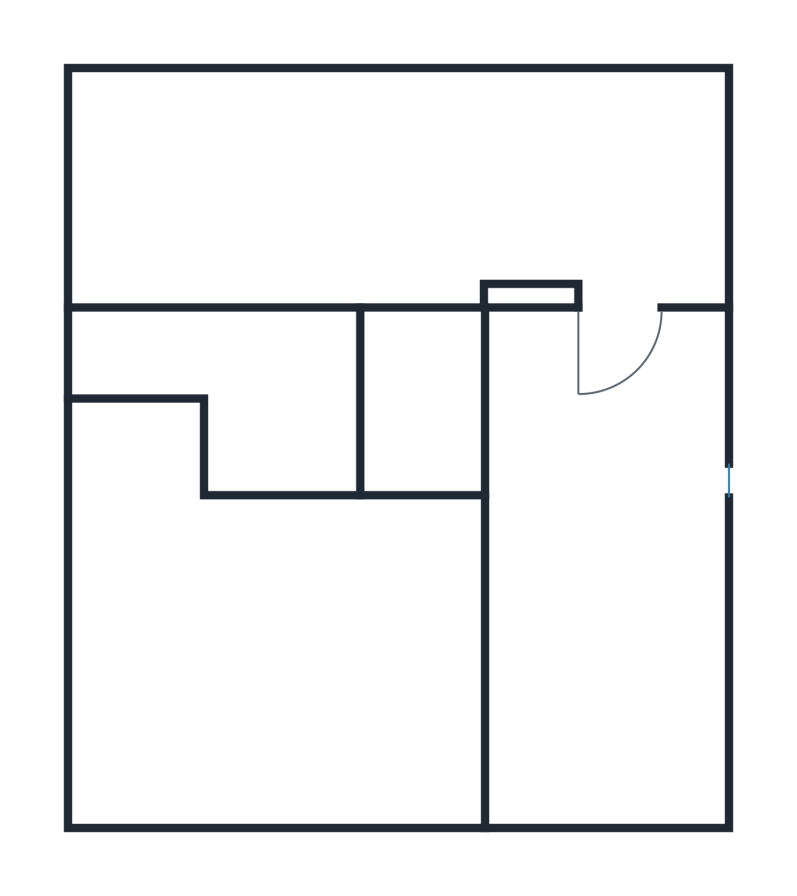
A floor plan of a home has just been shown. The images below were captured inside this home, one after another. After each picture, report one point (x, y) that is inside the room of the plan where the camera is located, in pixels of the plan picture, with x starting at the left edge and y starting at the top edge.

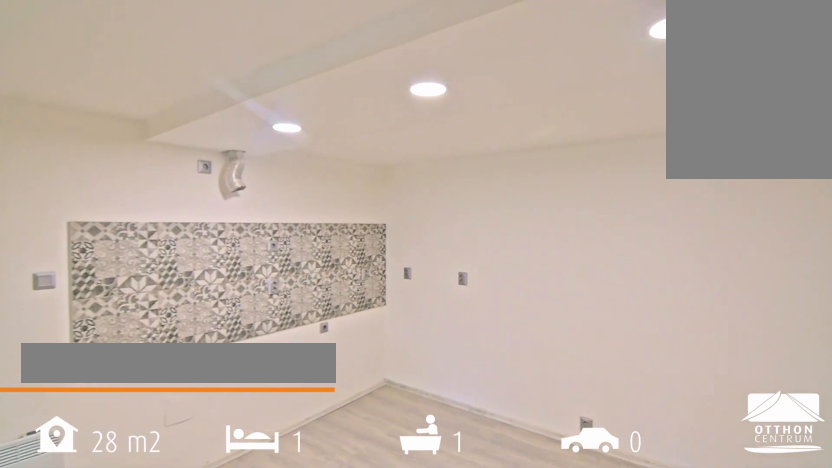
(355, 194)
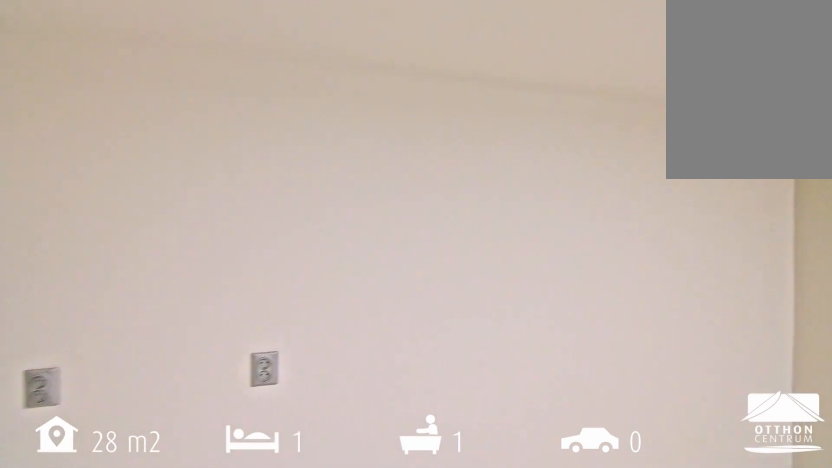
(355, 194)
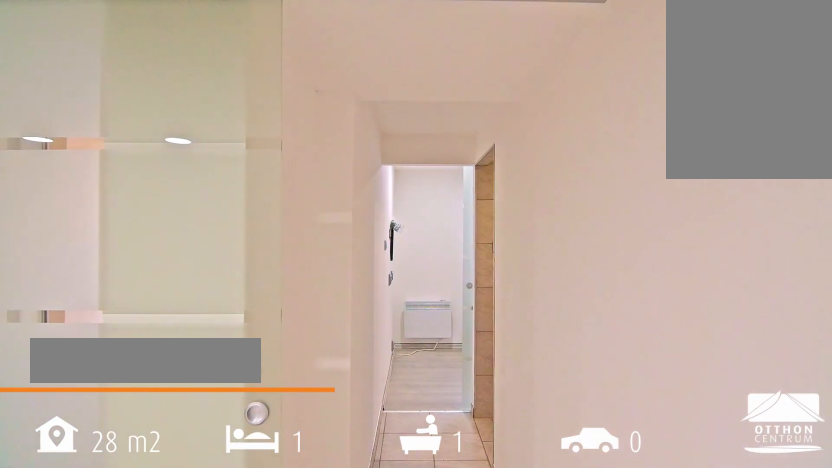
(430, 403)
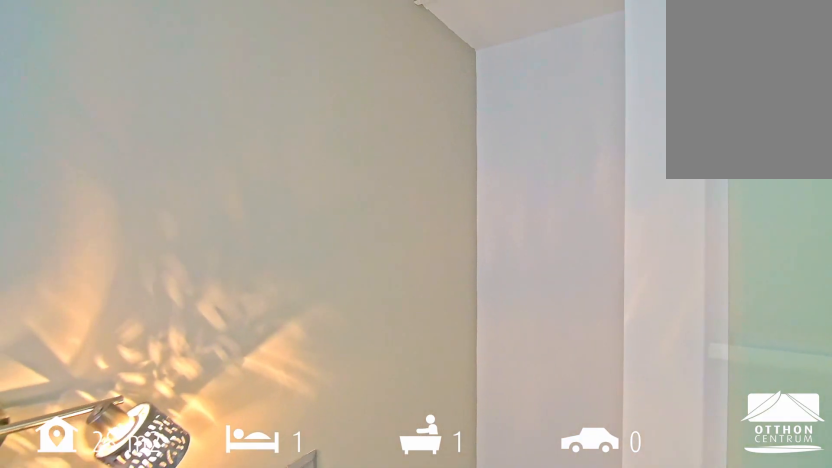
(249, 691)
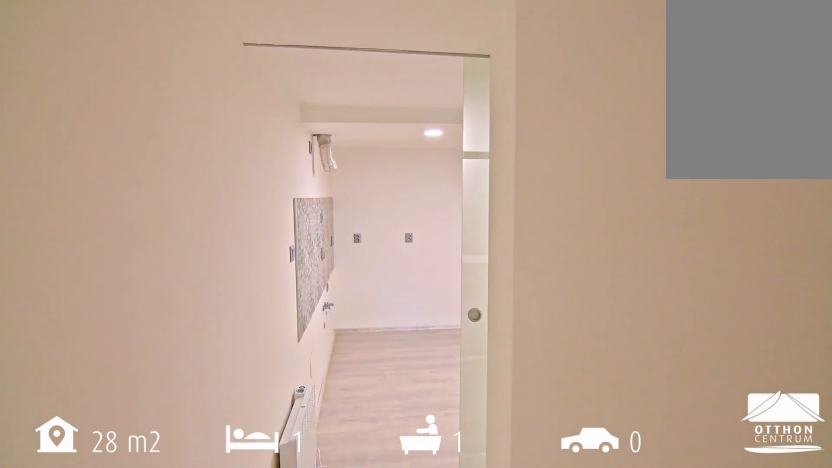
(249, 691)
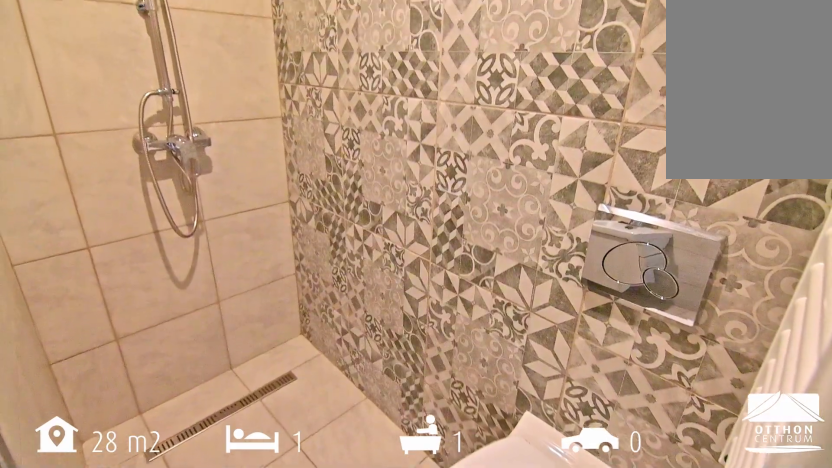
(282, 397)
